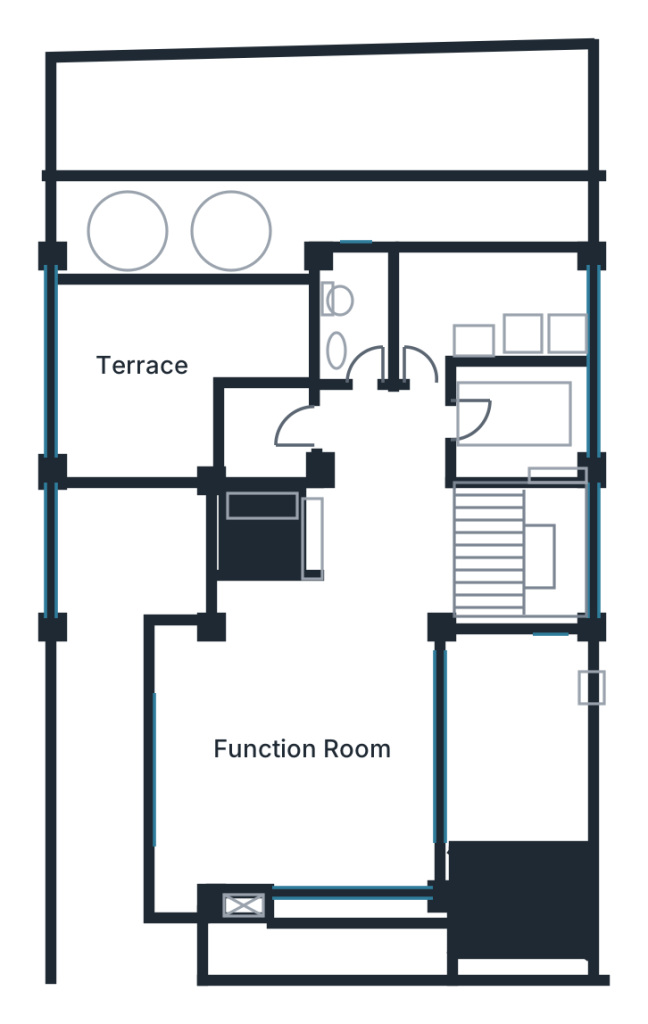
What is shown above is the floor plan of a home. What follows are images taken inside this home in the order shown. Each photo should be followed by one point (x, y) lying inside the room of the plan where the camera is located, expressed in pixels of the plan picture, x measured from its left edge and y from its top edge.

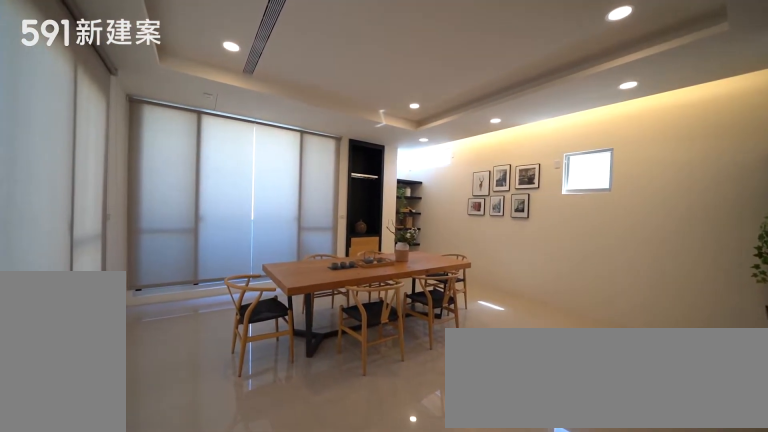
(296, 746)
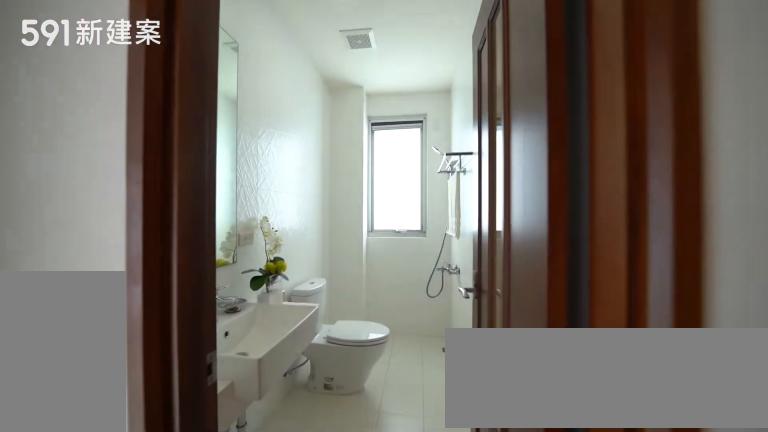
(358, 305)
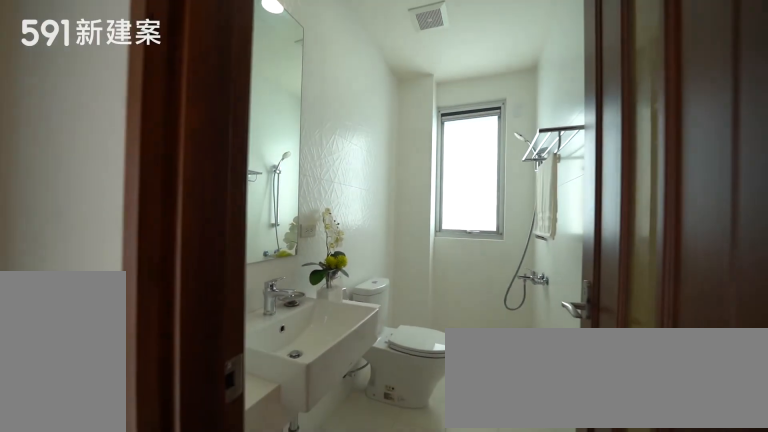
(358, 305)
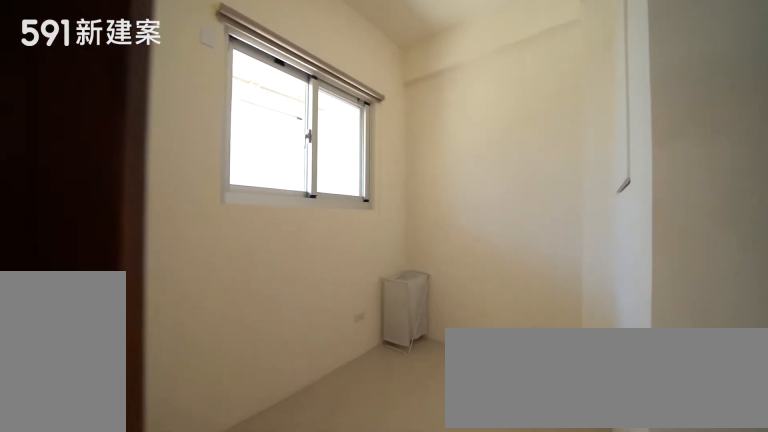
(530, 421)
